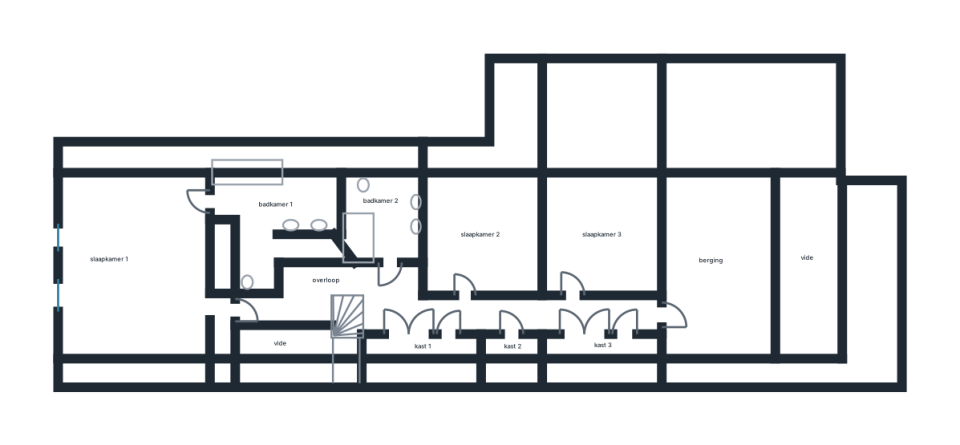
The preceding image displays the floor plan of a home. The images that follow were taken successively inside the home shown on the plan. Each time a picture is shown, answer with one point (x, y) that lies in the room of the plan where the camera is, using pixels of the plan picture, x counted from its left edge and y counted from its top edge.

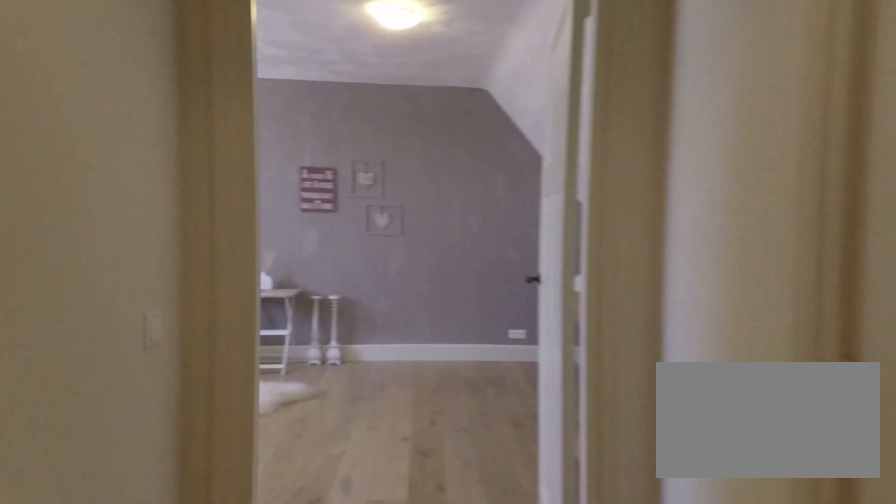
(428, 304)
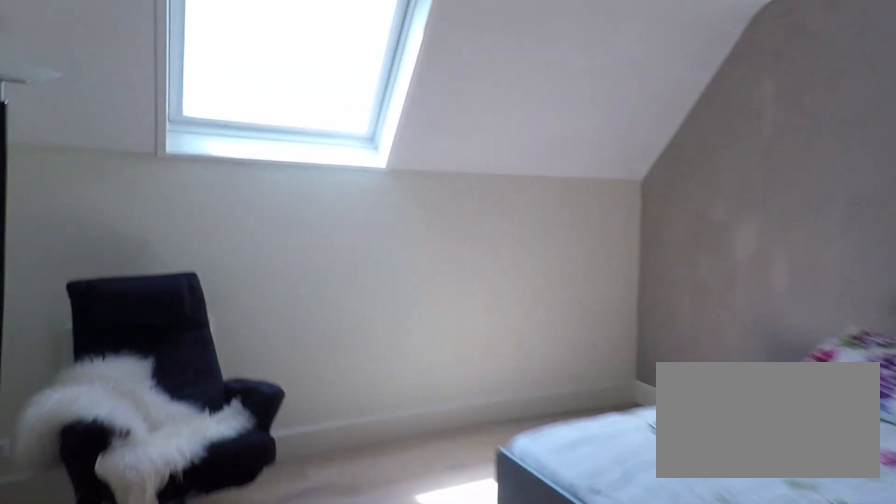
(720, 265)
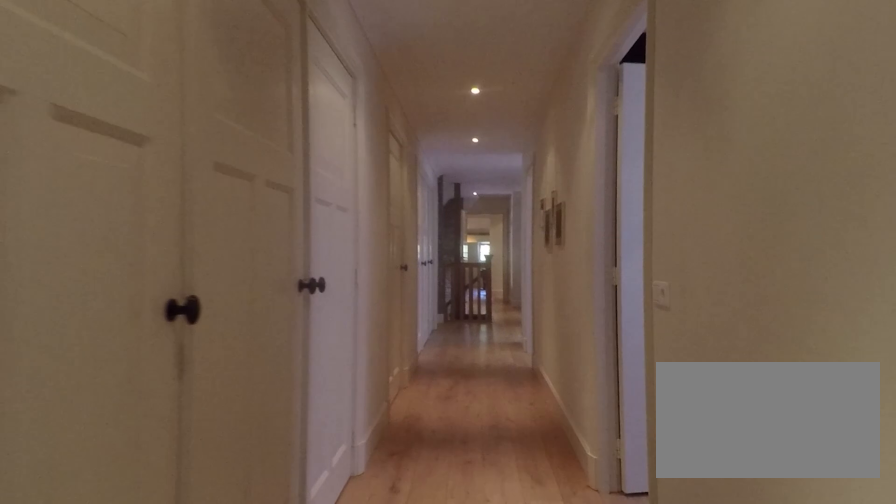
(428, 305)
